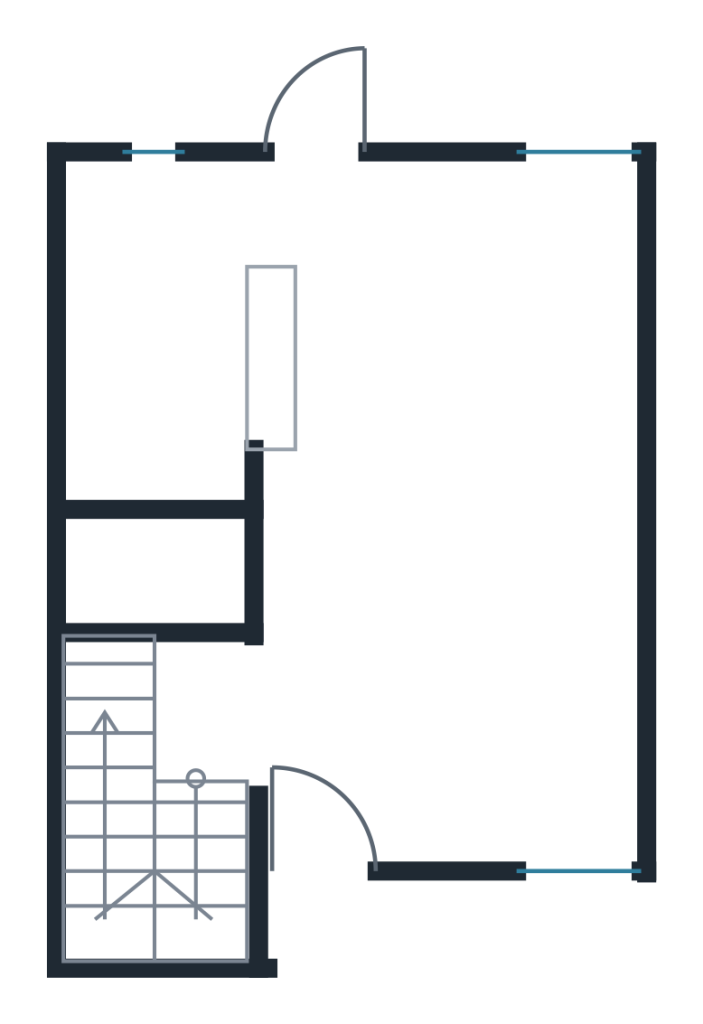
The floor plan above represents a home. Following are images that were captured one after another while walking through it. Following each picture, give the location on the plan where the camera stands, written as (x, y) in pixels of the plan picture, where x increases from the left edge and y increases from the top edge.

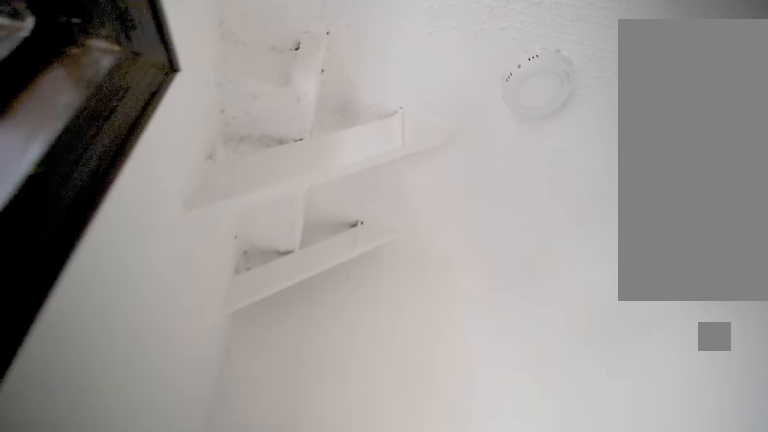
(253, 707)
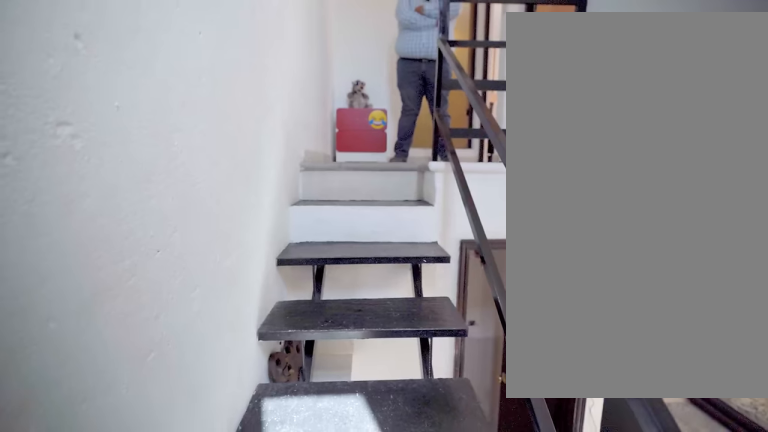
(213, 824)
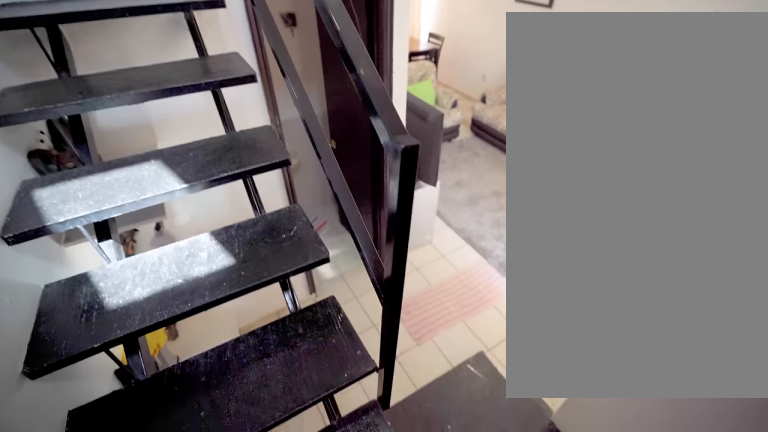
(157, 880)
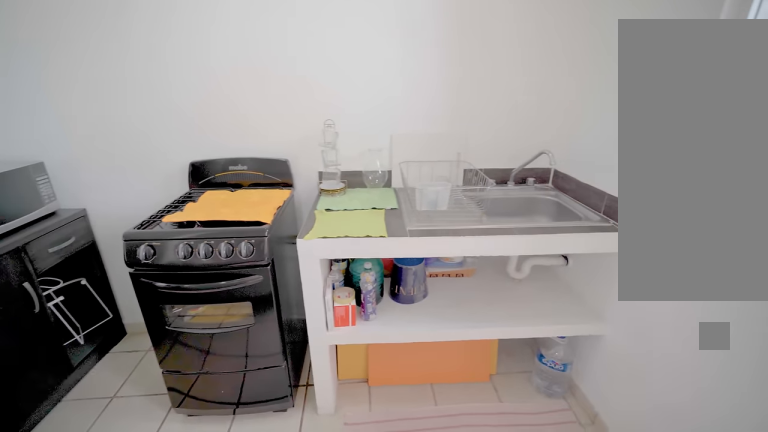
(315, 231)
